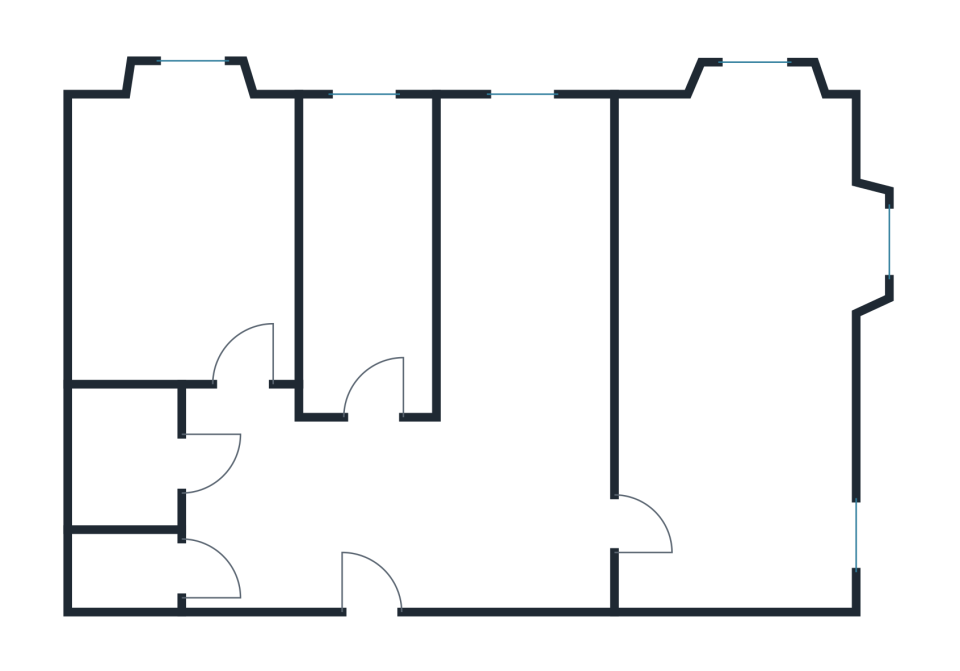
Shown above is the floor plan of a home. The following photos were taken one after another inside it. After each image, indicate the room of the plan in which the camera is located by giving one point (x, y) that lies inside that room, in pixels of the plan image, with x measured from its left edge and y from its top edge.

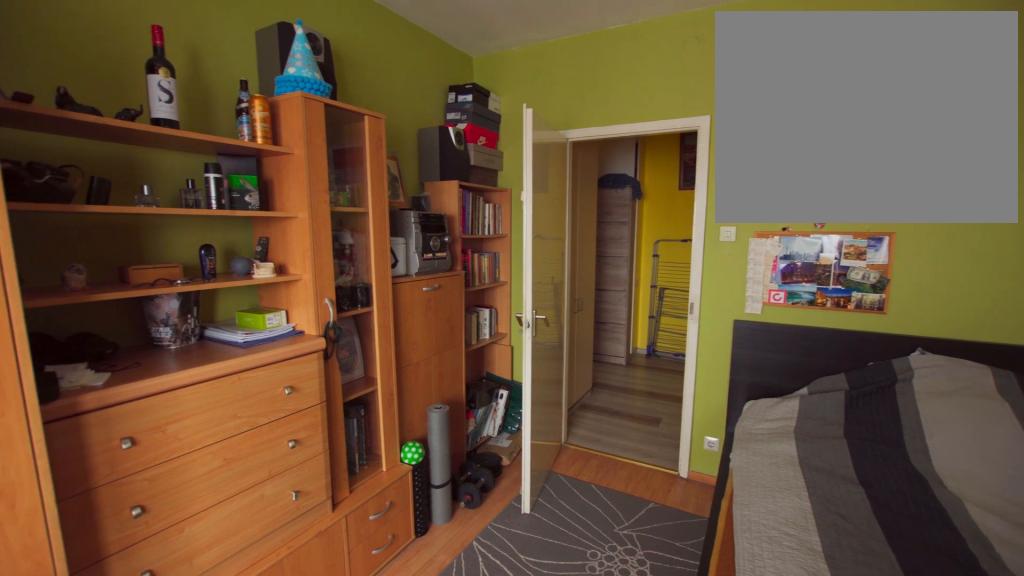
(187, 261)
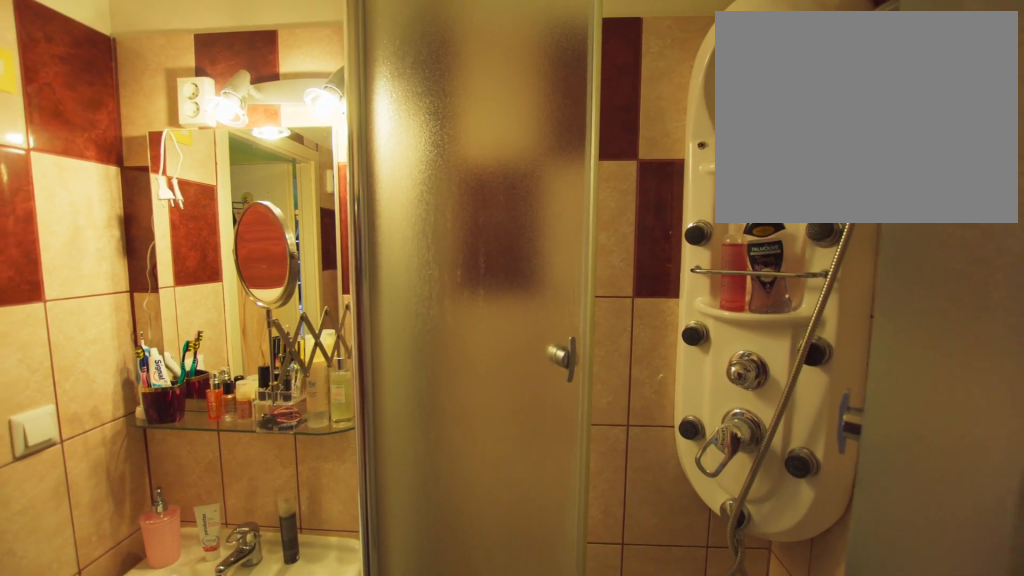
(129, 455)
